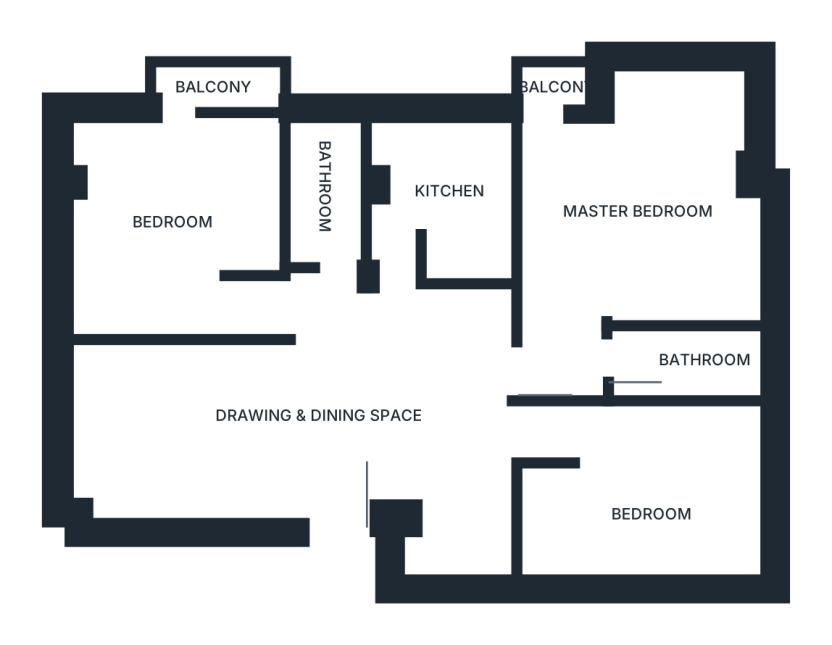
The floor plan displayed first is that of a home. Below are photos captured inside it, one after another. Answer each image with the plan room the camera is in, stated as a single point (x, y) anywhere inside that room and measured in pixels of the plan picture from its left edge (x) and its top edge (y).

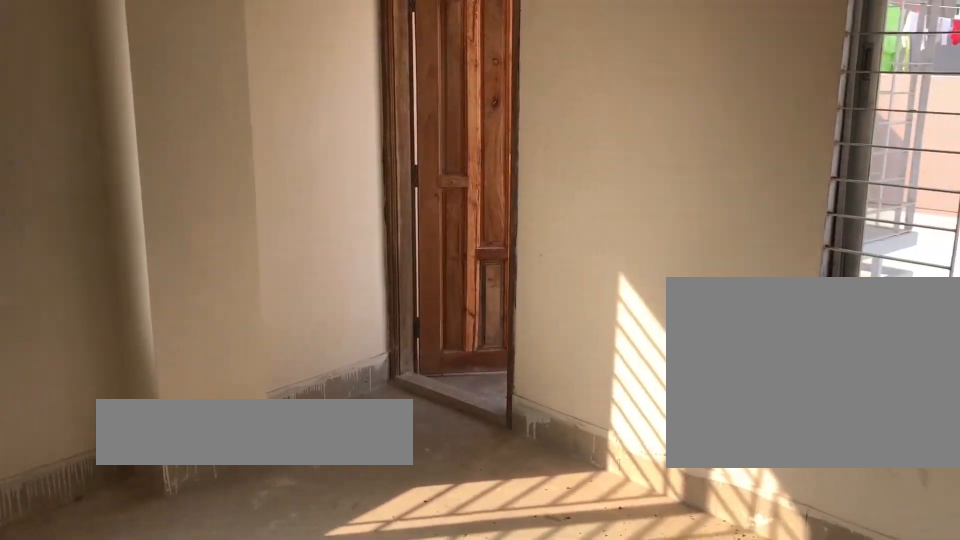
(204, 183)
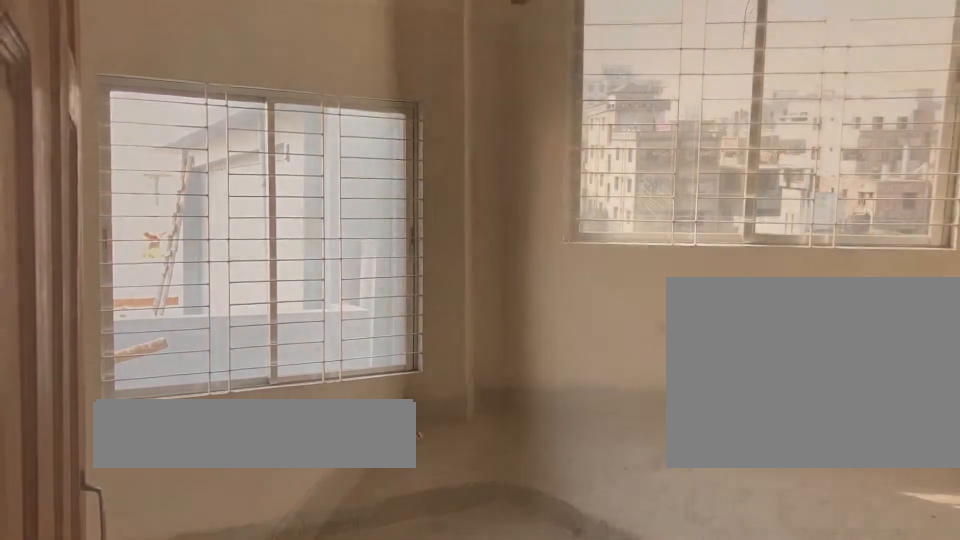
(658, 494)
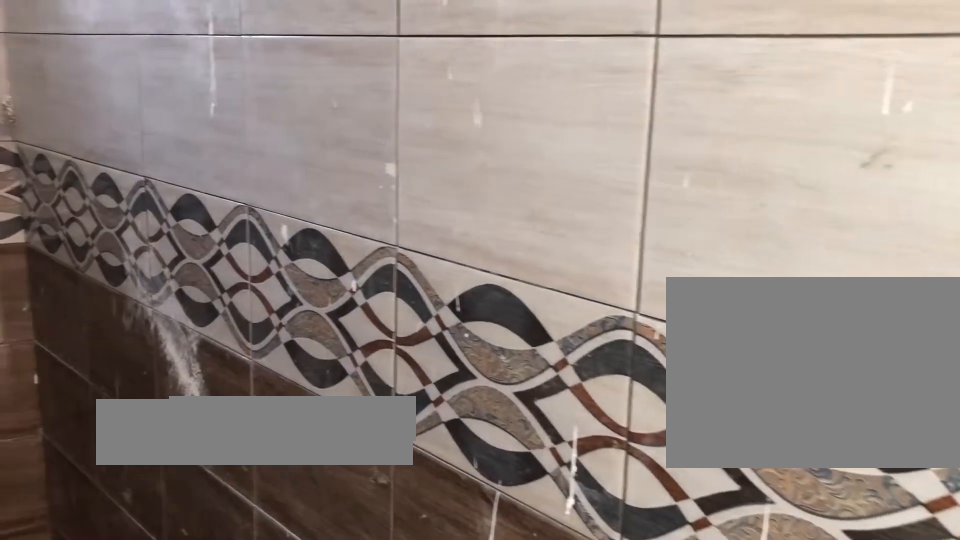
(330, 198)
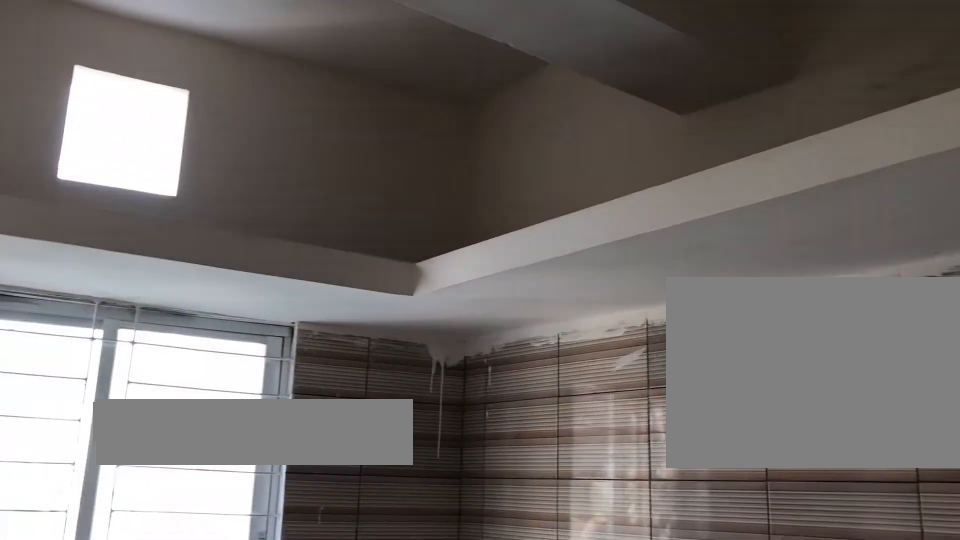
(445, 171)
